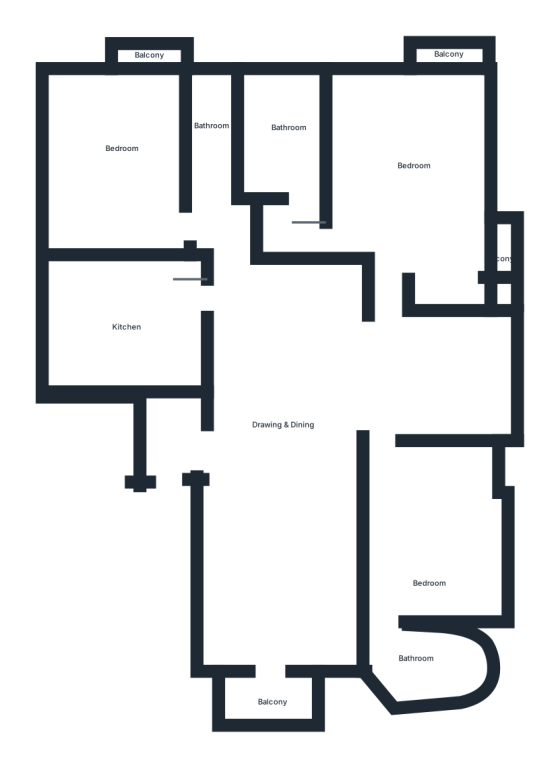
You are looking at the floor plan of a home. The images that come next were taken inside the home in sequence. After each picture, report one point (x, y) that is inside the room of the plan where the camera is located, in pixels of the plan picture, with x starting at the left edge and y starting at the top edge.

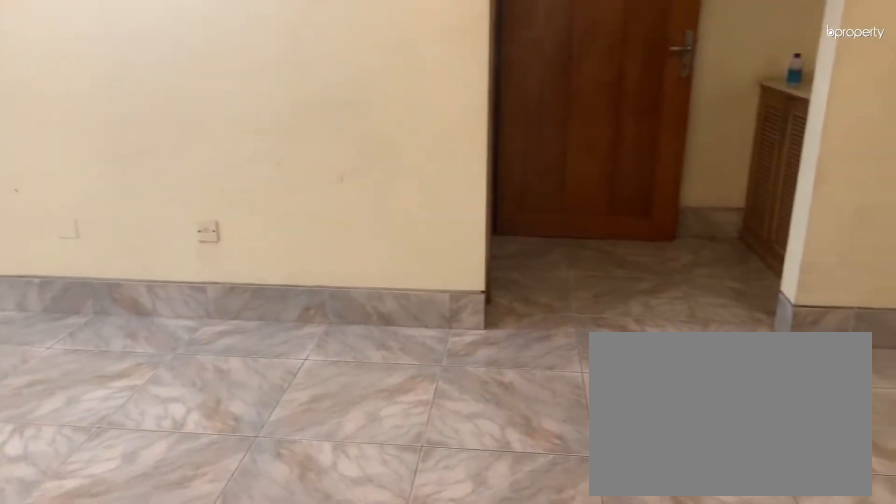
(284, 413)
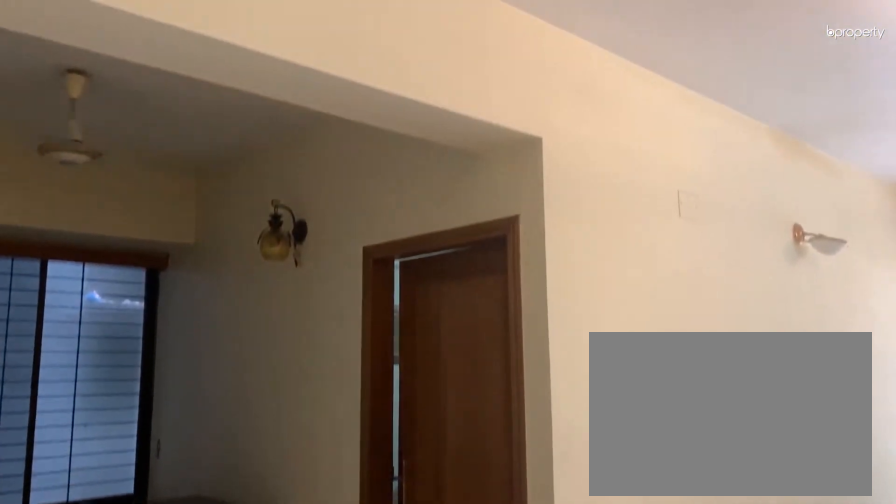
(284, 412)
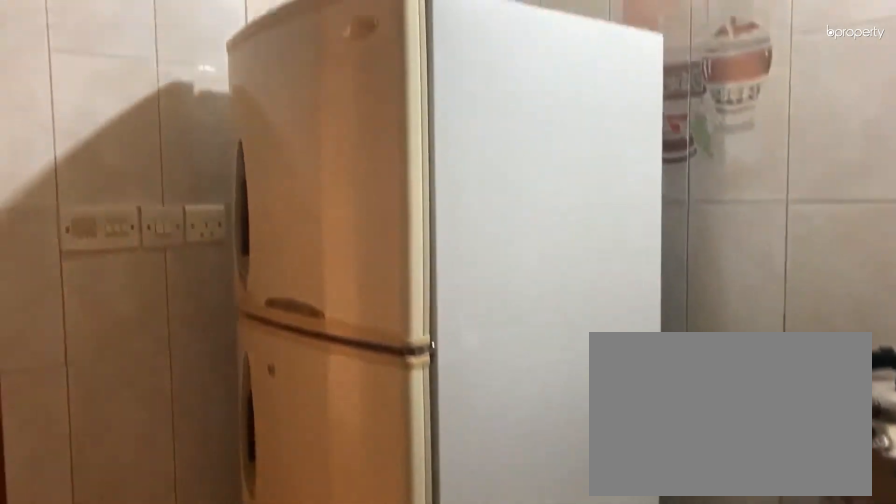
(123, 323)
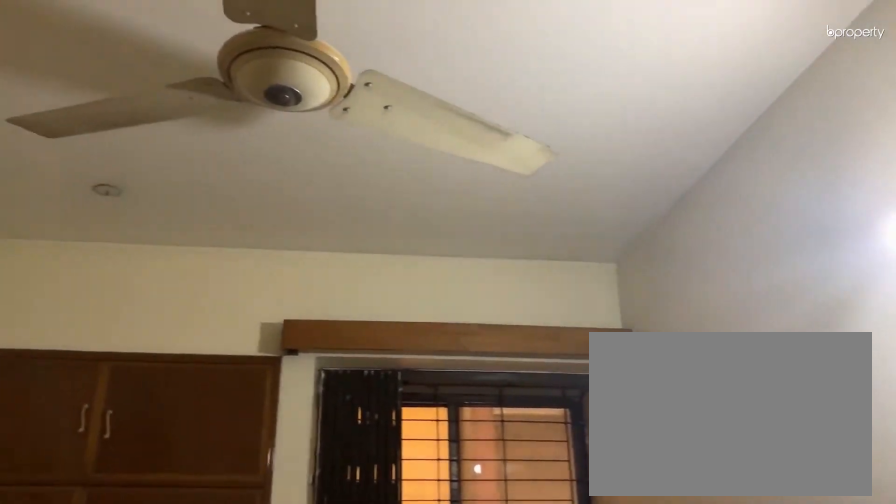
(123, 152)
